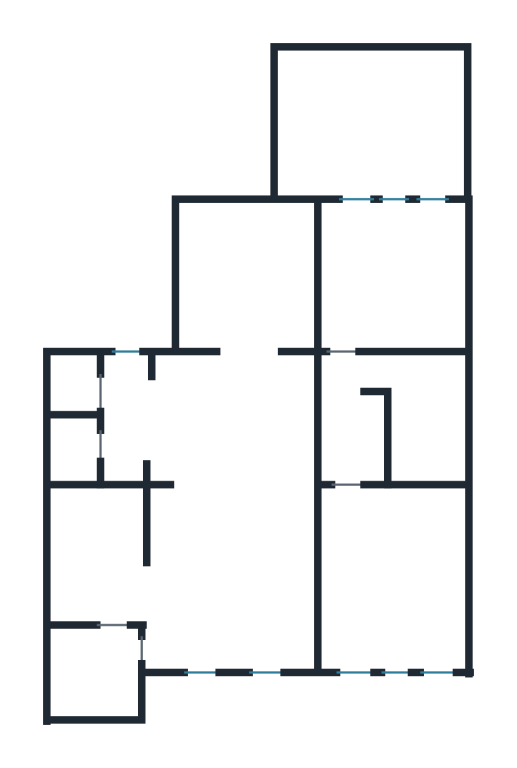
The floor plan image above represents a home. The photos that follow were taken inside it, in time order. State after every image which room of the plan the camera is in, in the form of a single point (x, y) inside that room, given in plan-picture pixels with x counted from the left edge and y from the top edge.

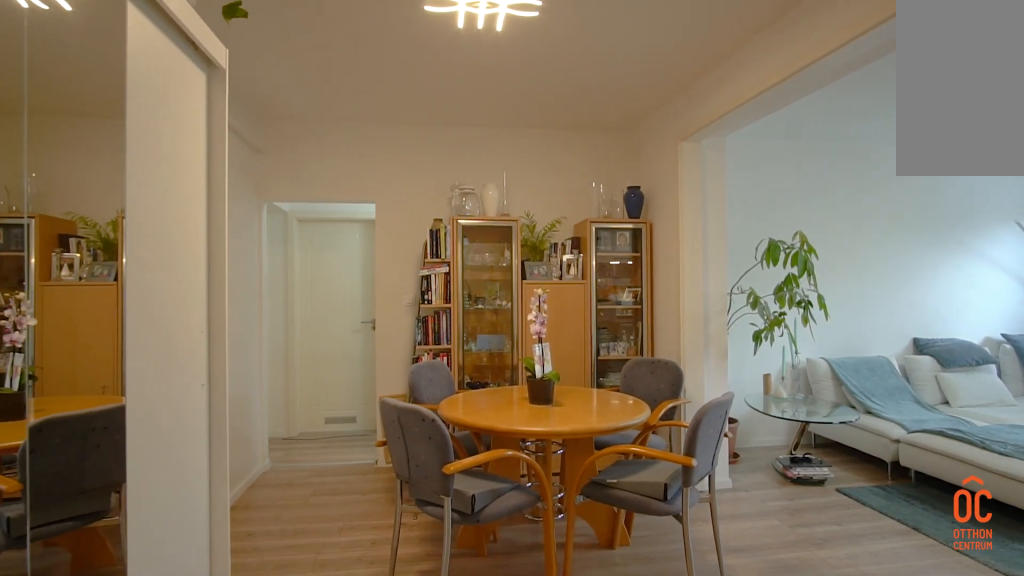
(253, 516)
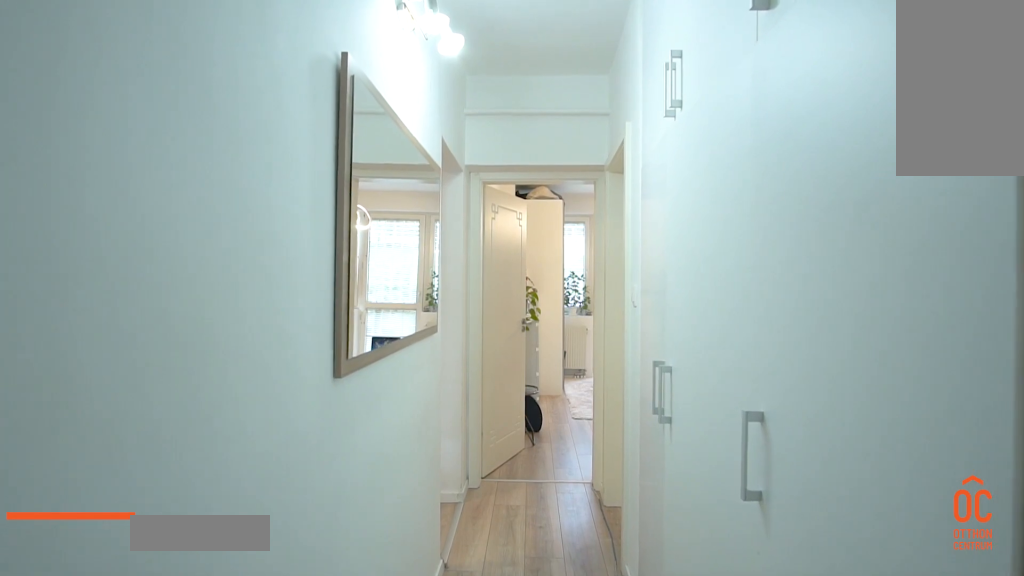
(341, 431)
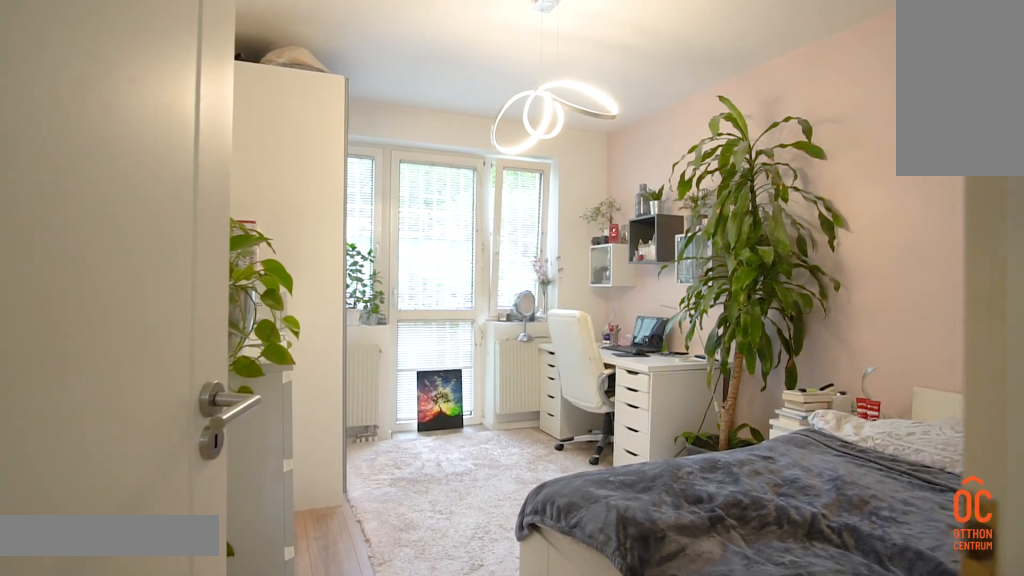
(406, 274)
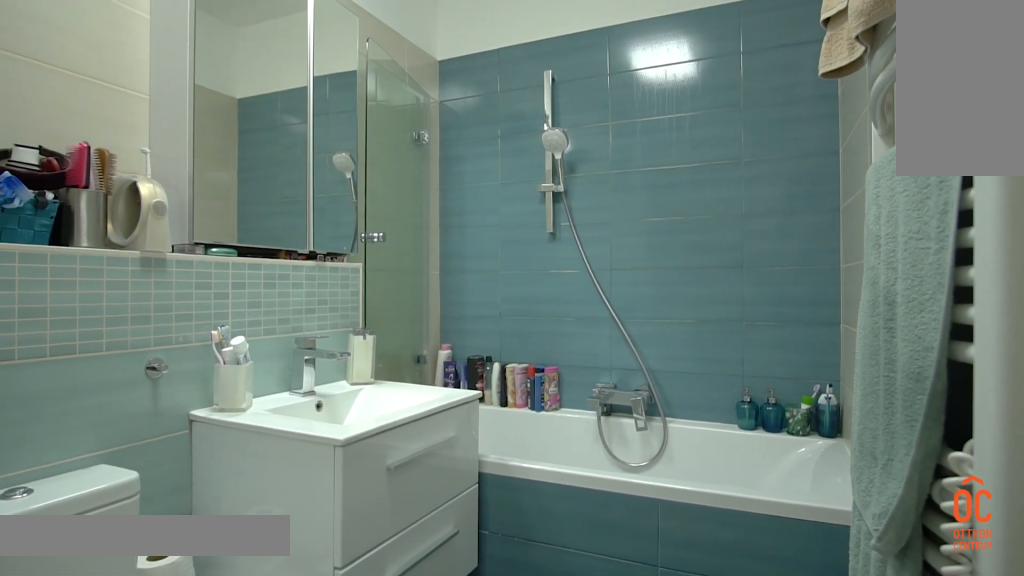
(434, 416)
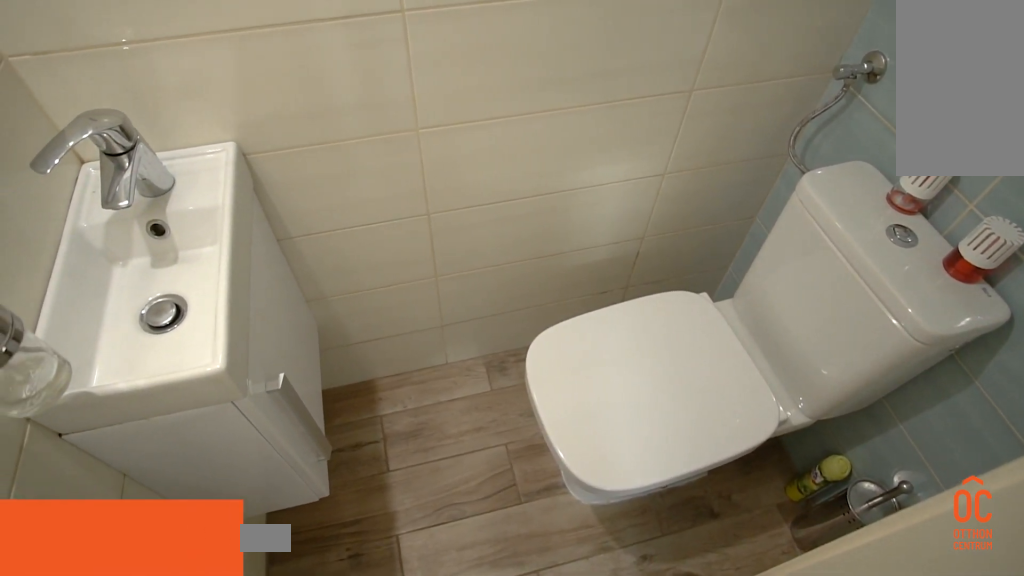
(76, 378)
